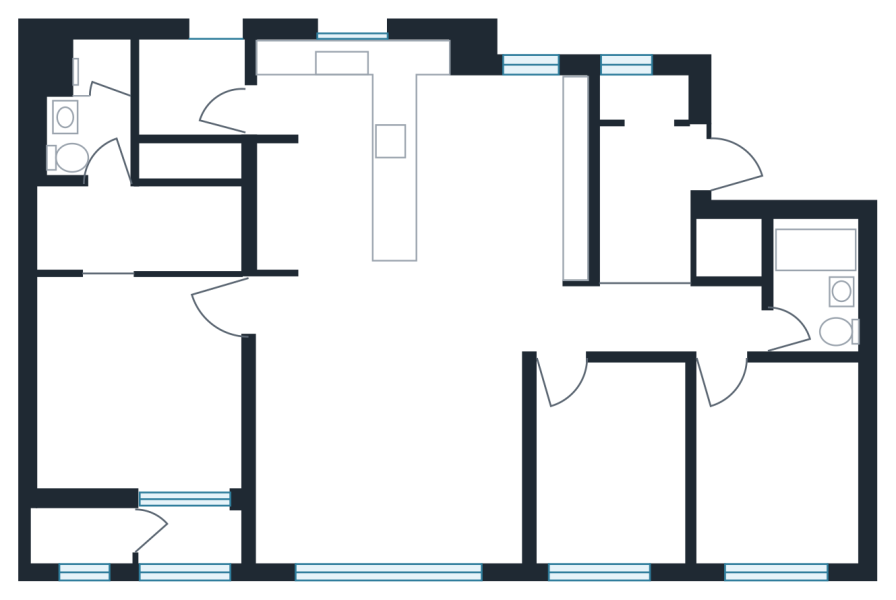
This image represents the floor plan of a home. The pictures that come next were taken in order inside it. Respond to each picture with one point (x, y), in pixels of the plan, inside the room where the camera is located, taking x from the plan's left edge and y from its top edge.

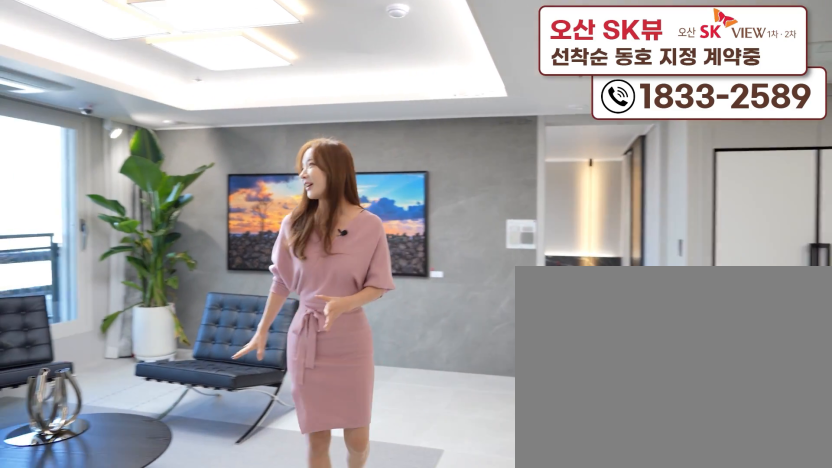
(393, 494)
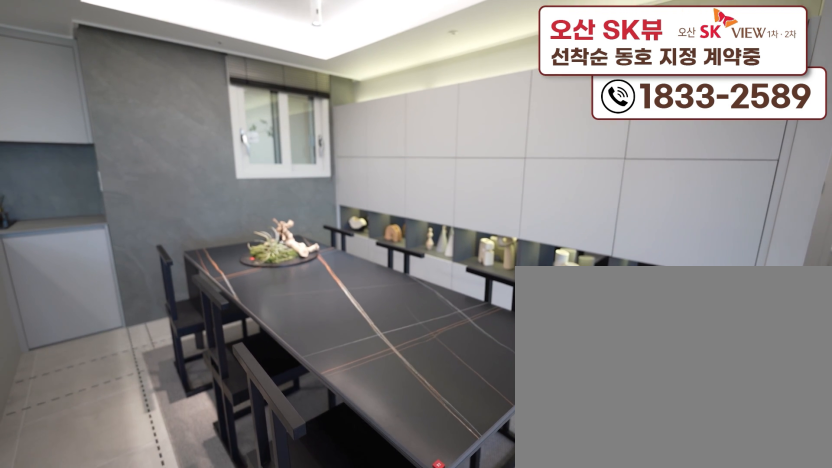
(357, 284)
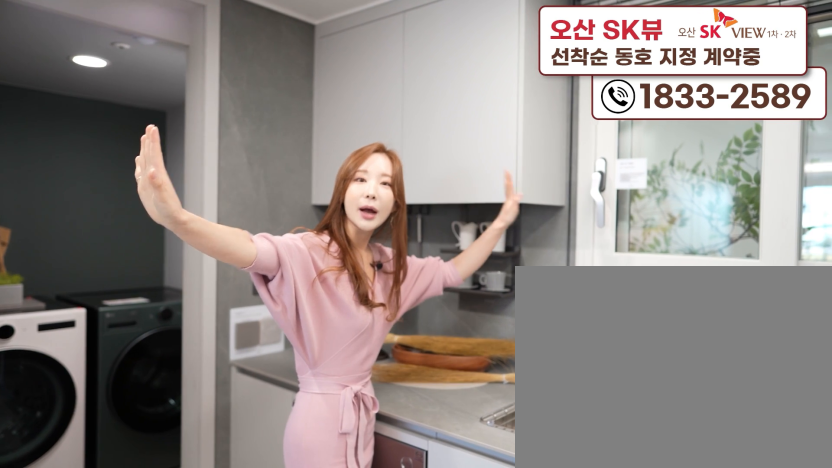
(357, 284)
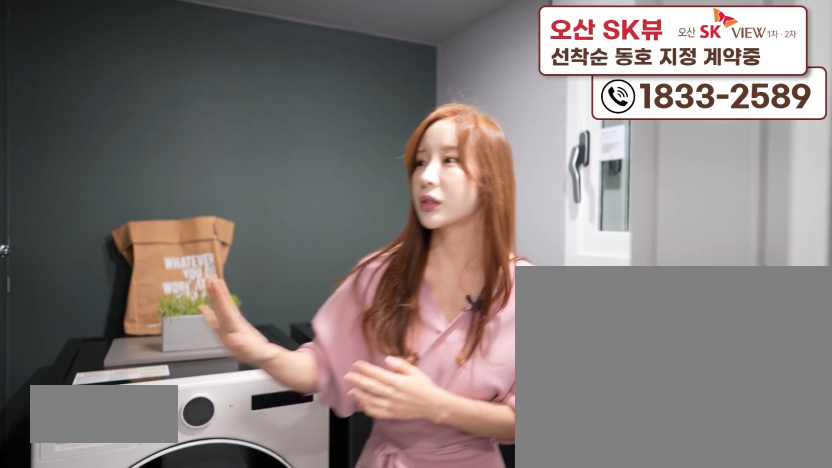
(203, 102)
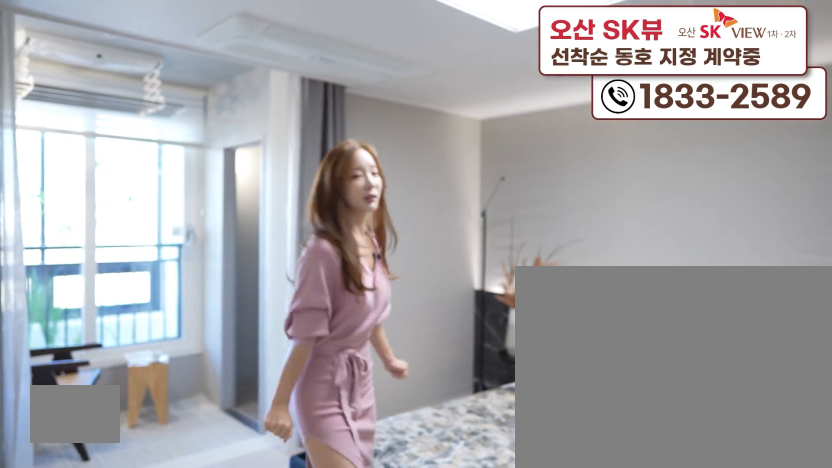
(141, 445)
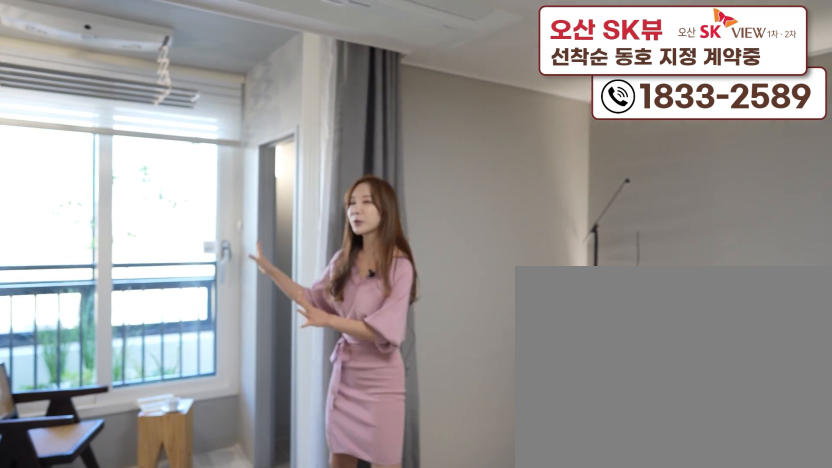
(142, 445)
